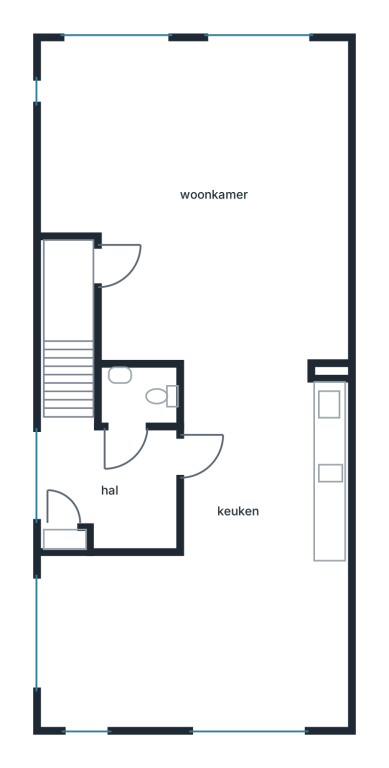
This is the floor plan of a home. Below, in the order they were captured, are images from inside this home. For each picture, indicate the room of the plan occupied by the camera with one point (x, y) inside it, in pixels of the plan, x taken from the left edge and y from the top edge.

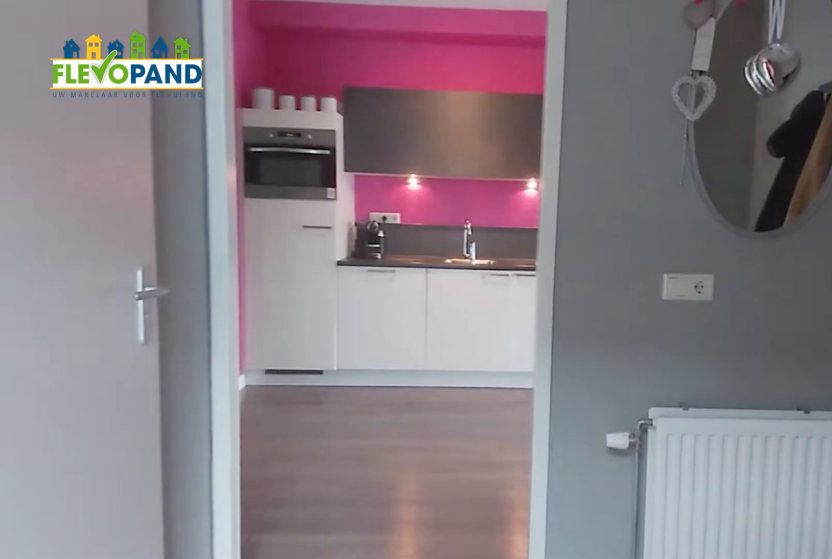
(112, 483)
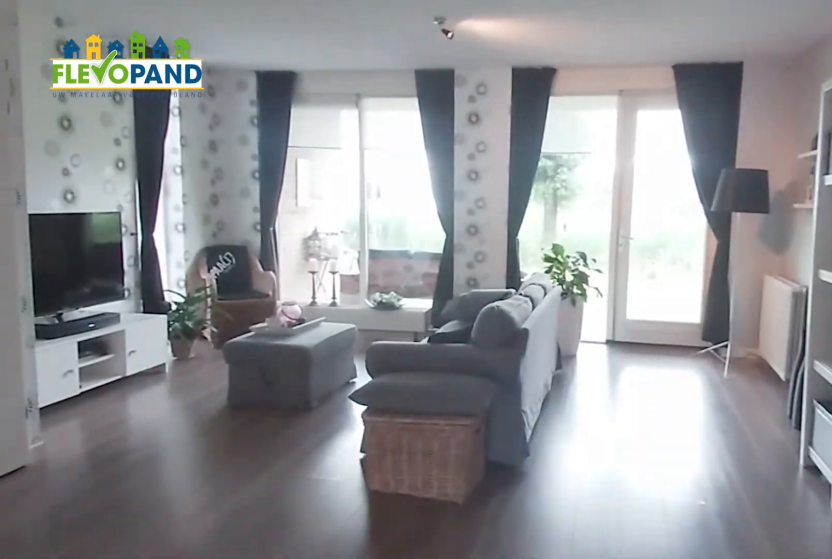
(206, 198)
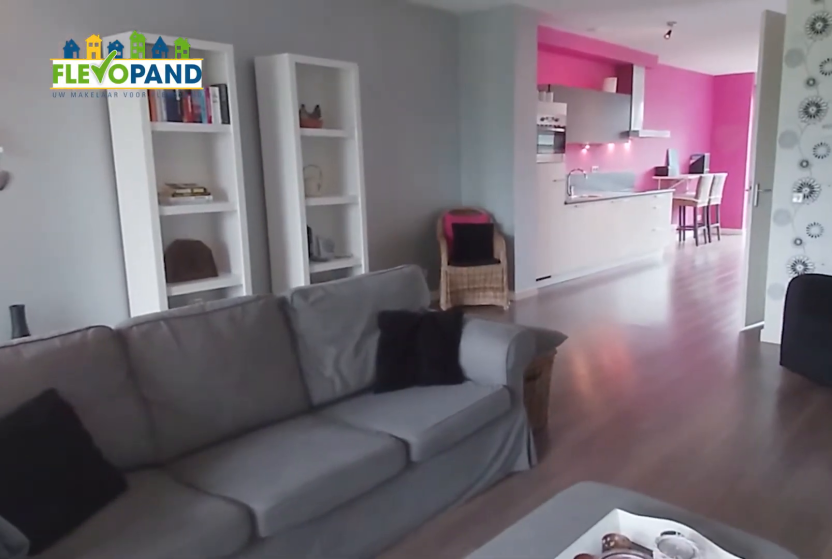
(206, 198)
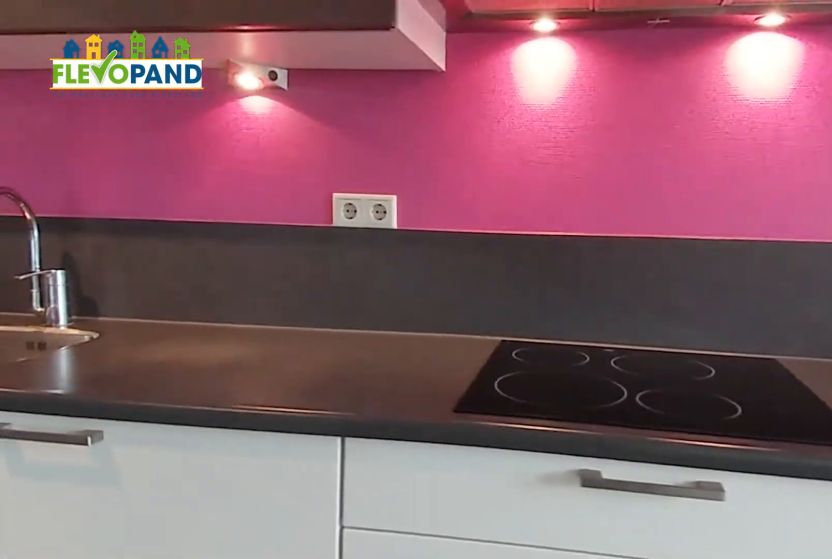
(120, 642)
